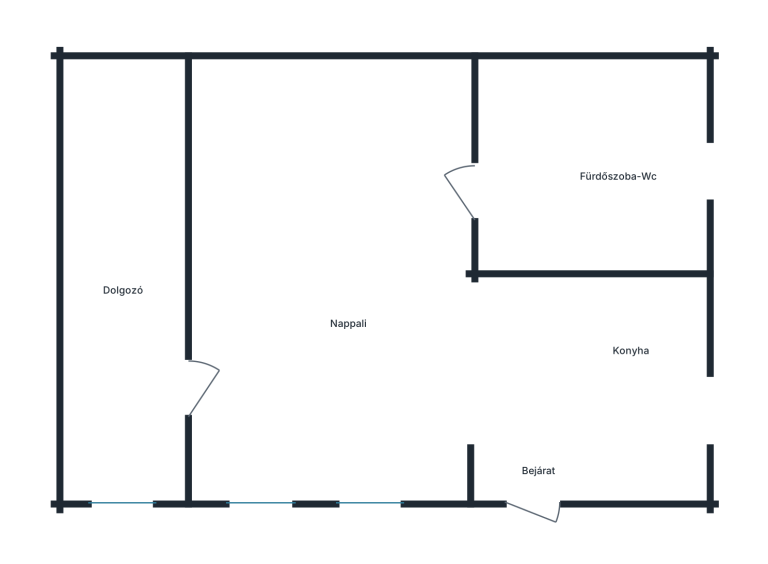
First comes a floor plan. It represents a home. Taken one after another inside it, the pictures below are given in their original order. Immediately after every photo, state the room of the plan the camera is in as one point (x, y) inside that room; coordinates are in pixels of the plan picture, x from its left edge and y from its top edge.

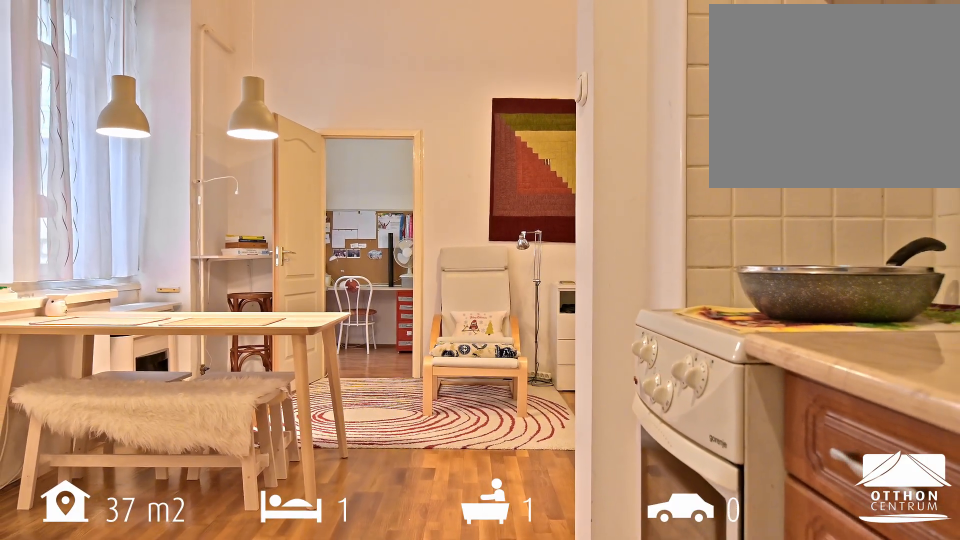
(589, 384)
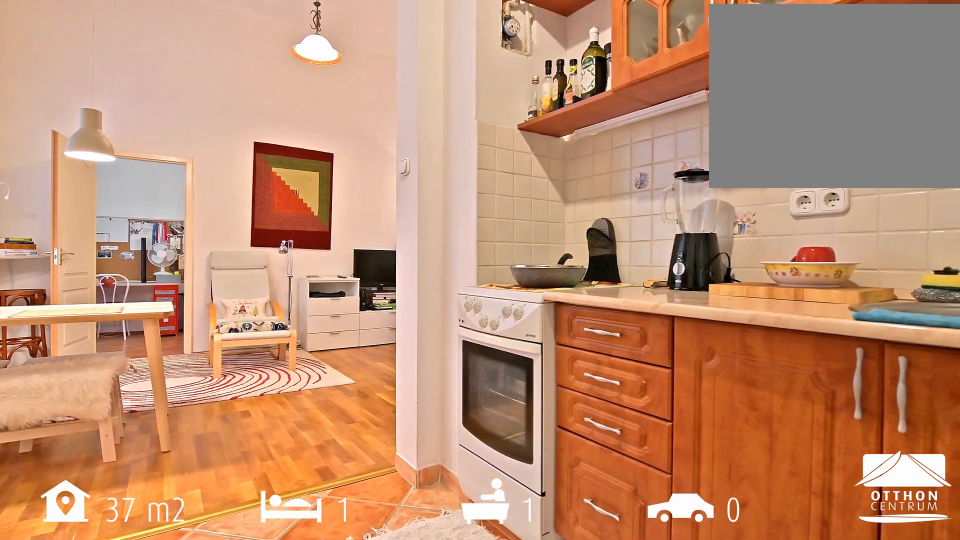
(589, 384)
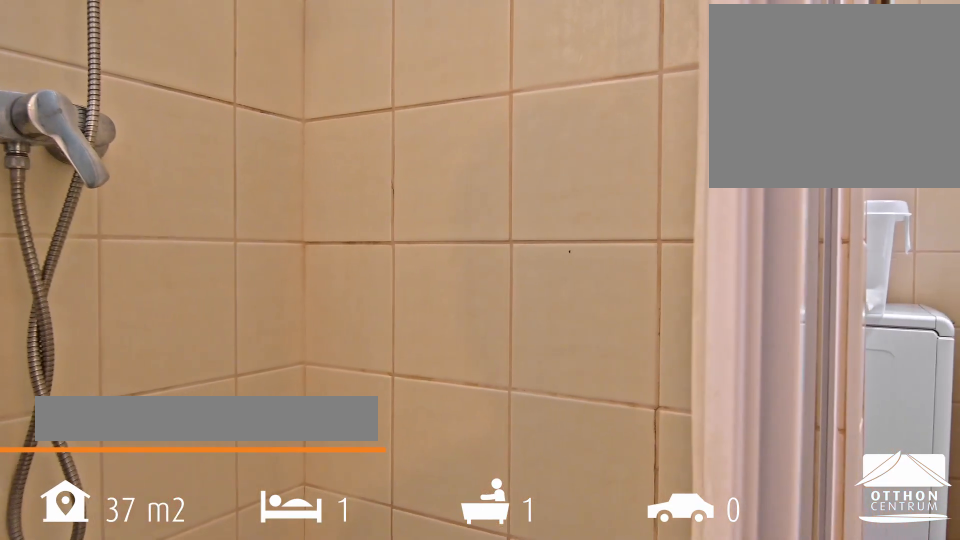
(594, 169)
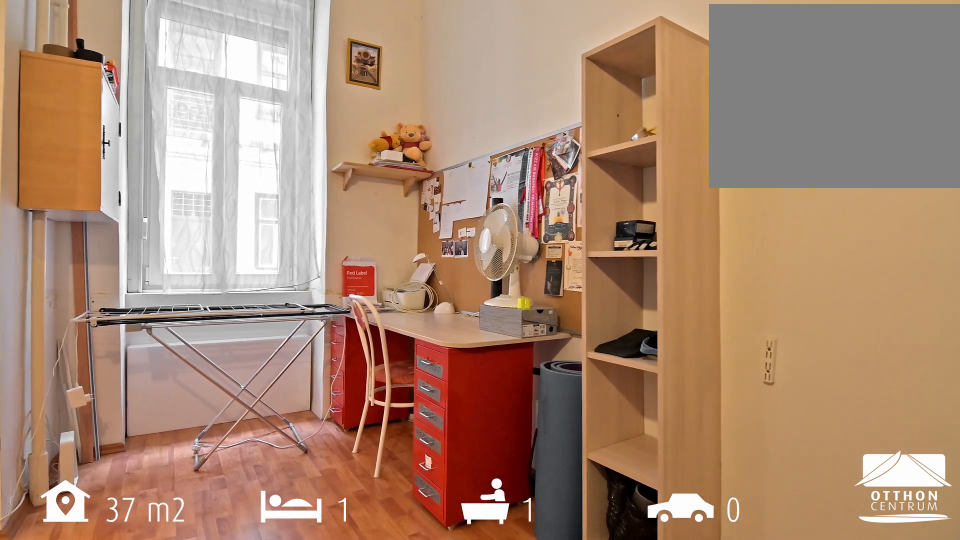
(125, 279)
